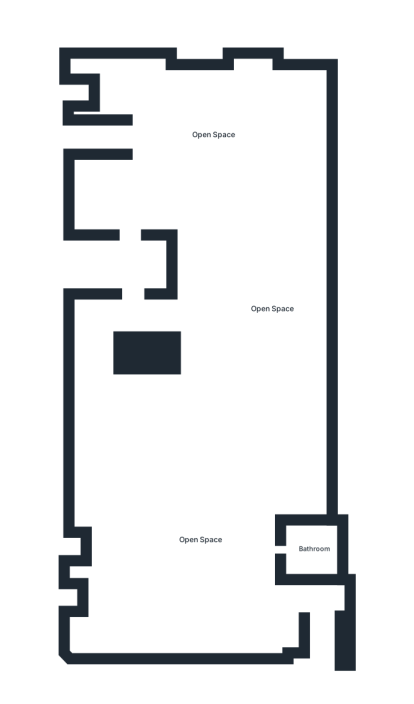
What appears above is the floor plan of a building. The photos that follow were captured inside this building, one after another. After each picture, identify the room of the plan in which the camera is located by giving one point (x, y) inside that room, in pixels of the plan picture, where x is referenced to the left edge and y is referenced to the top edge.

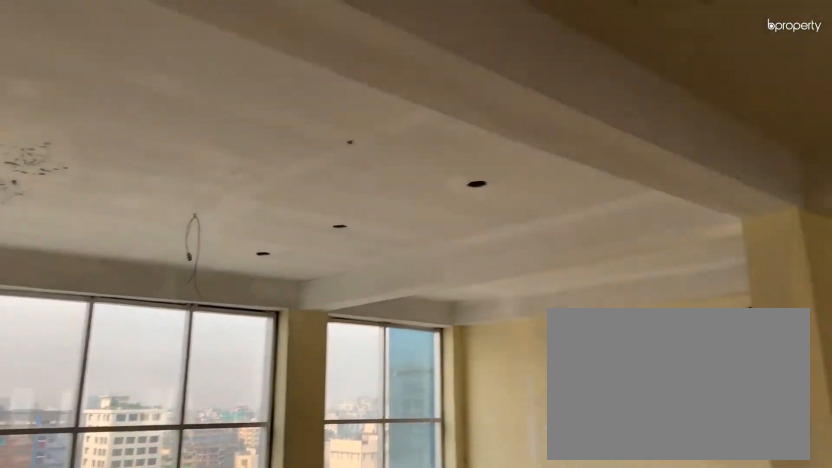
(214, 134)
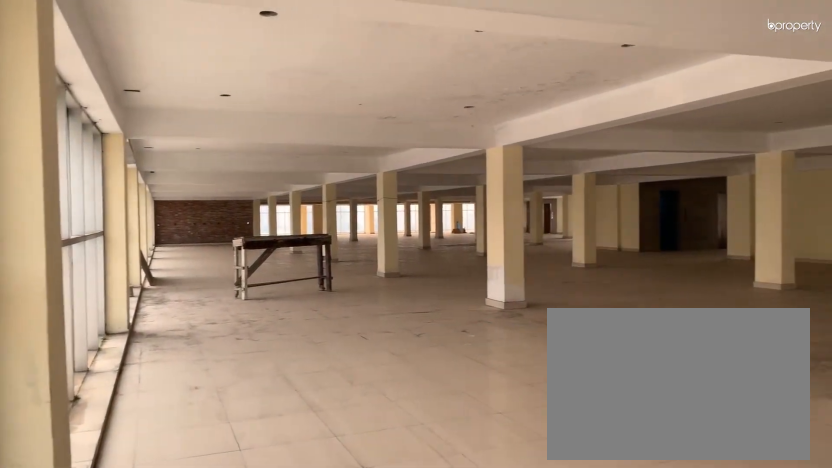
(214, 134)
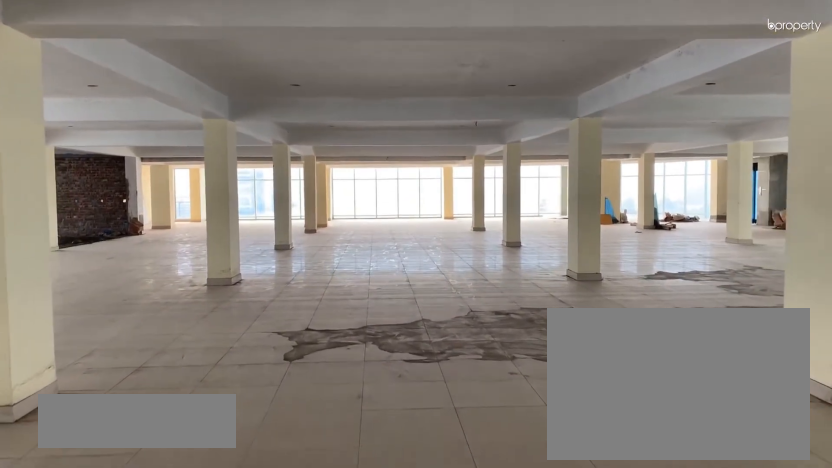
(271, 309)
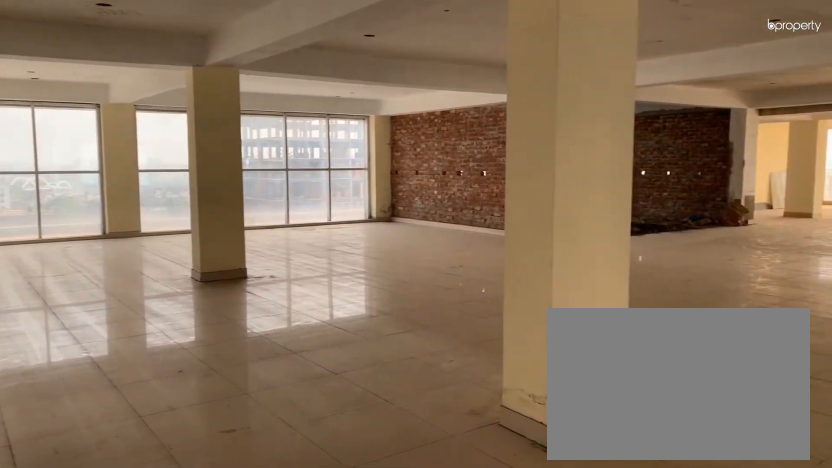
(271, 309)
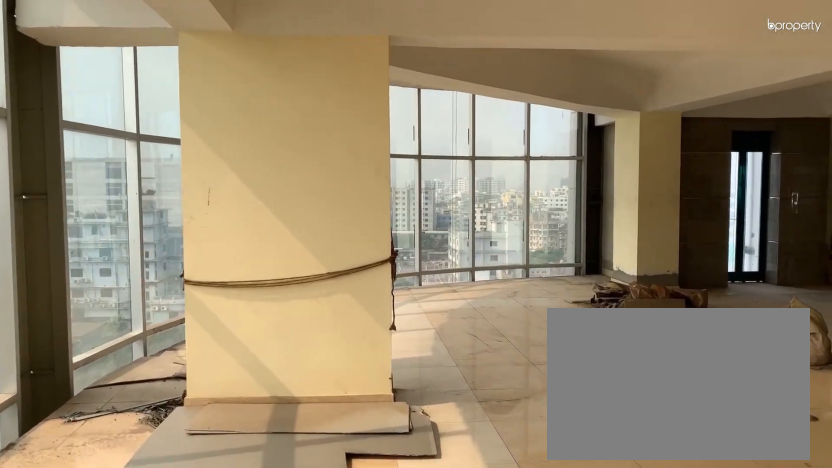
(199, 540)
